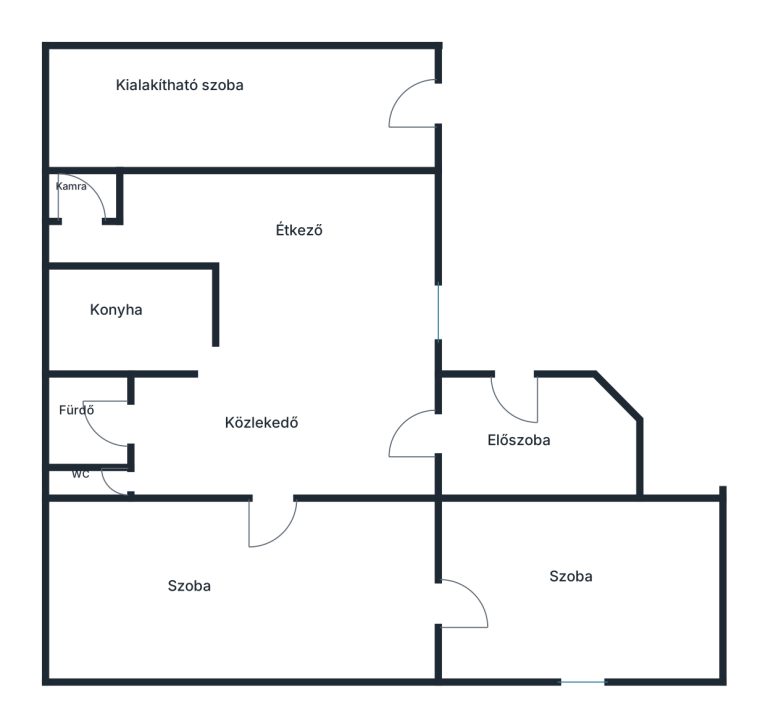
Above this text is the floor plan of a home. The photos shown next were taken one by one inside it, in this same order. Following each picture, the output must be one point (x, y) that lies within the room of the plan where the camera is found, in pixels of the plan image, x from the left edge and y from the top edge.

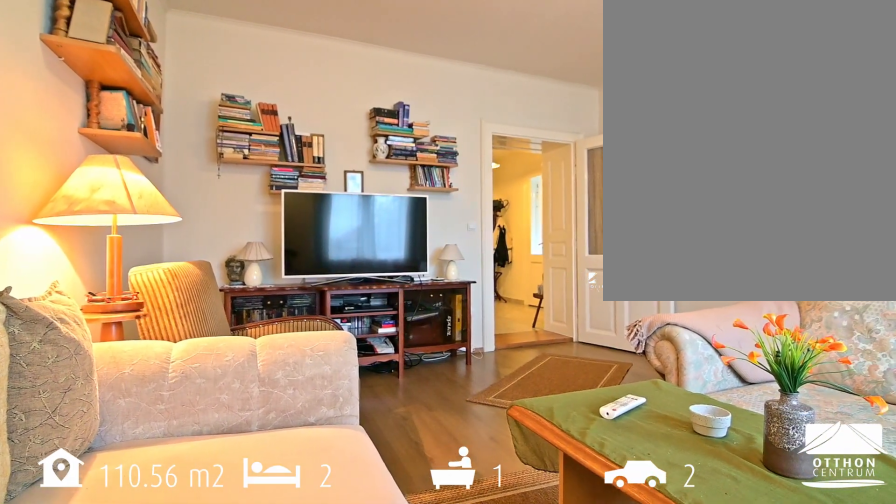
(187, 639)
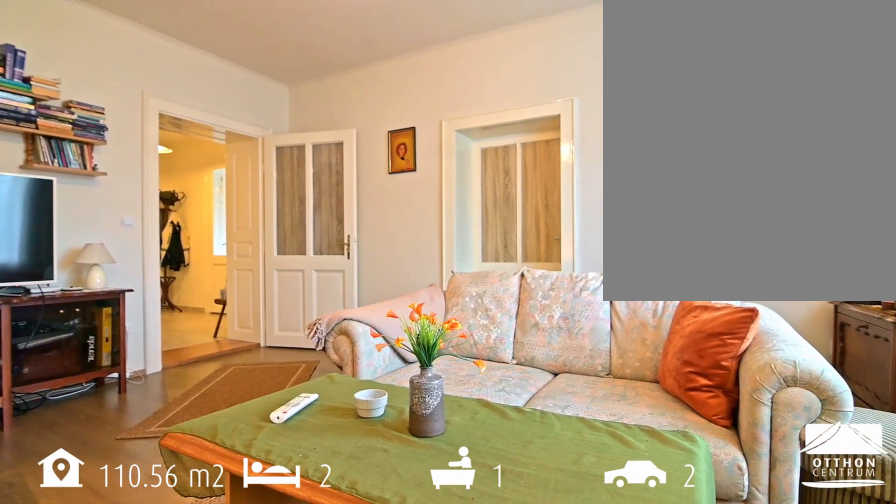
(187, 639)
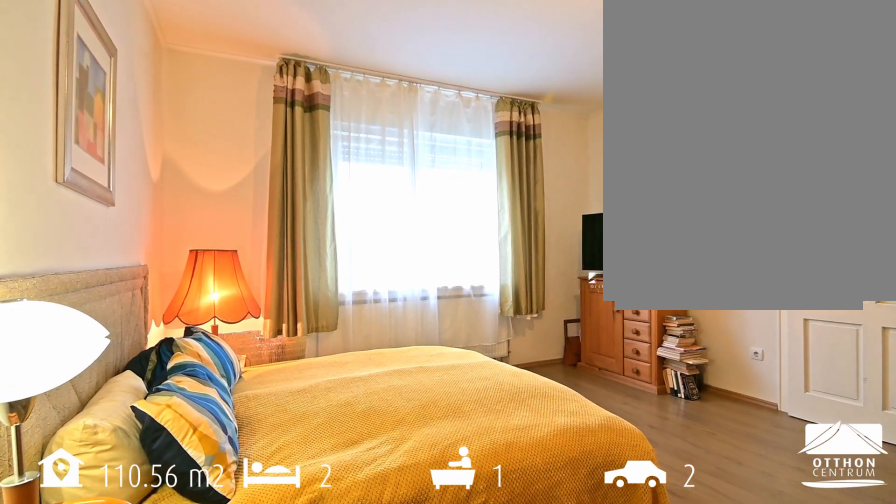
(577, 631)
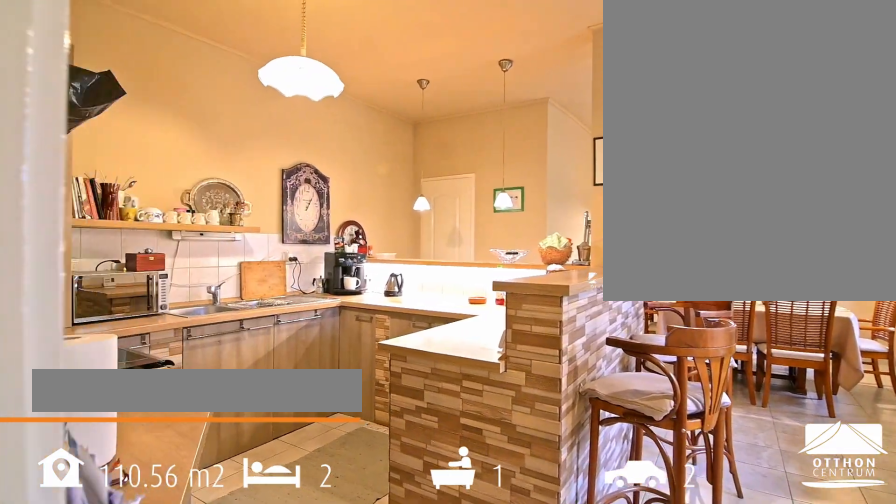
(281, 258)
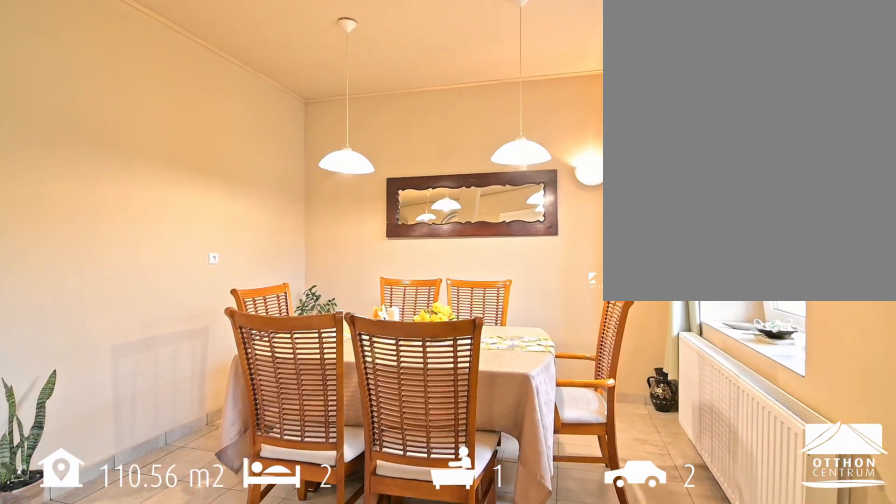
(308, 278)
